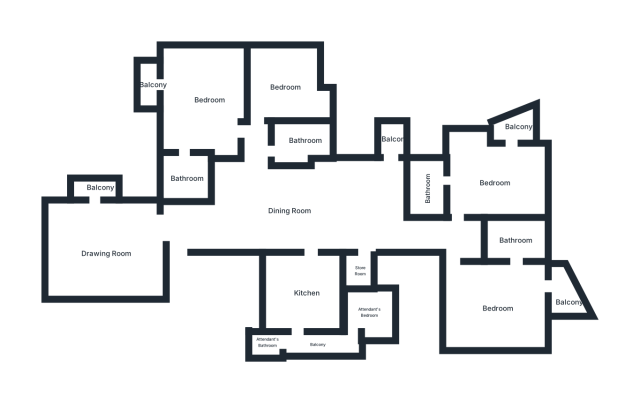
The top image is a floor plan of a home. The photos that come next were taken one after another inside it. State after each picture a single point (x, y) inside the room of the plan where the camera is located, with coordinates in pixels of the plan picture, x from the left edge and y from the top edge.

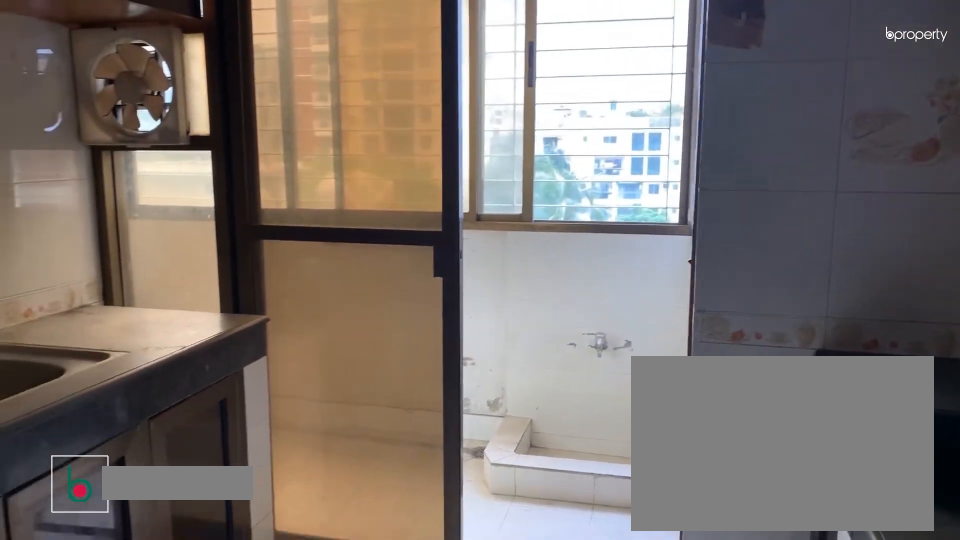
(309, 293)
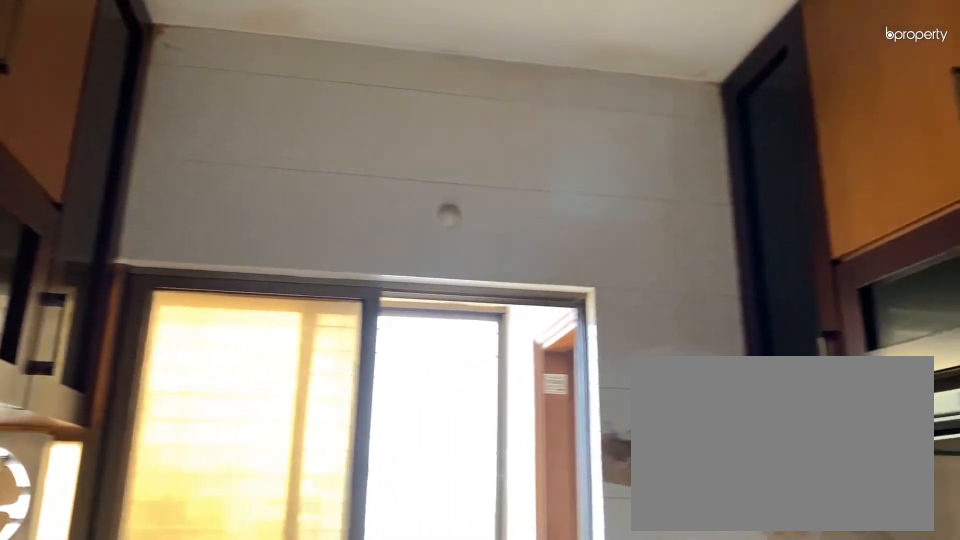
(308, 293)
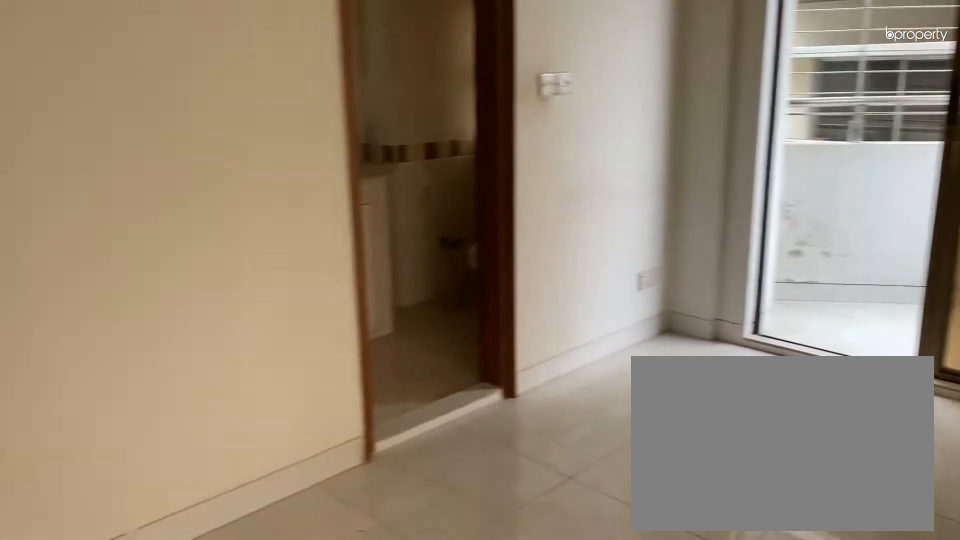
(495, 308)
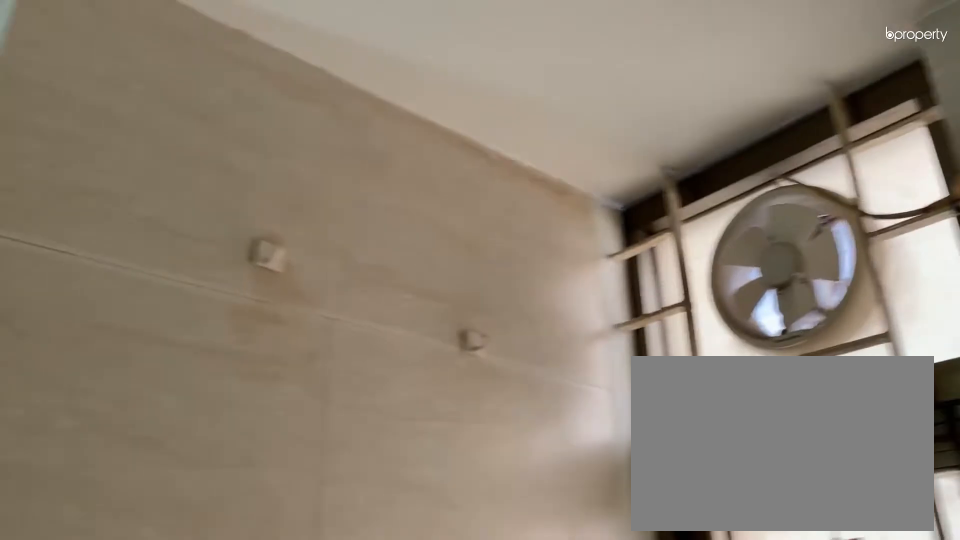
(517, 242)
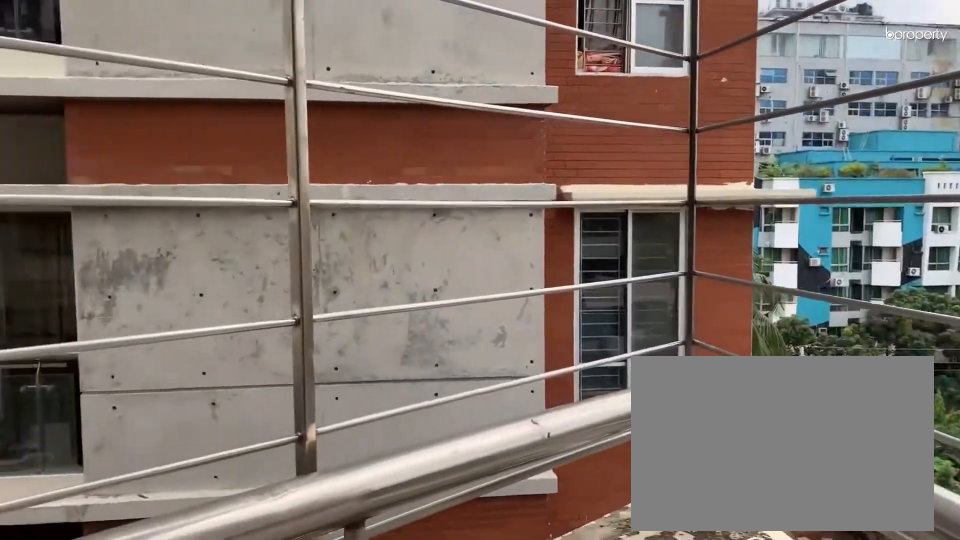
(567, 301)
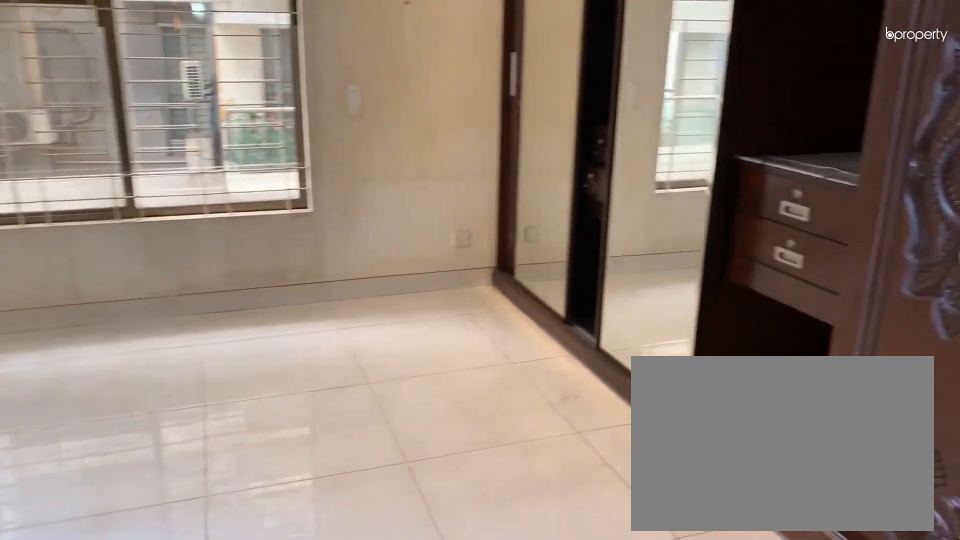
(496, 178)
